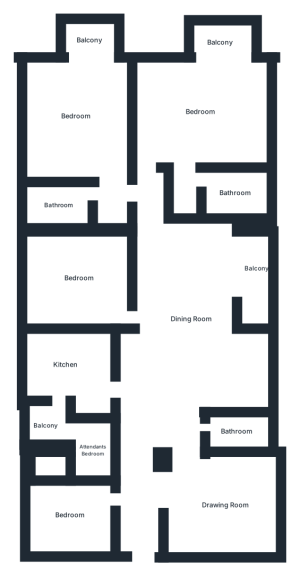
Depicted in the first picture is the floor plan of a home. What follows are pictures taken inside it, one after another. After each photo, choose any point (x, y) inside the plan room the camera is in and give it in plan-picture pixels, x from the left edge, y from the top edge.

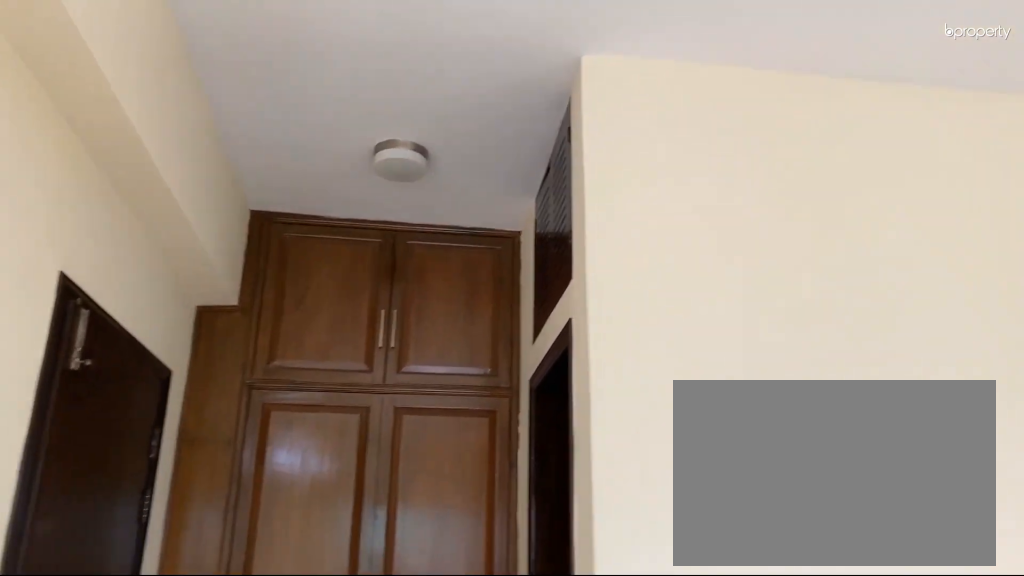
(75, 120)
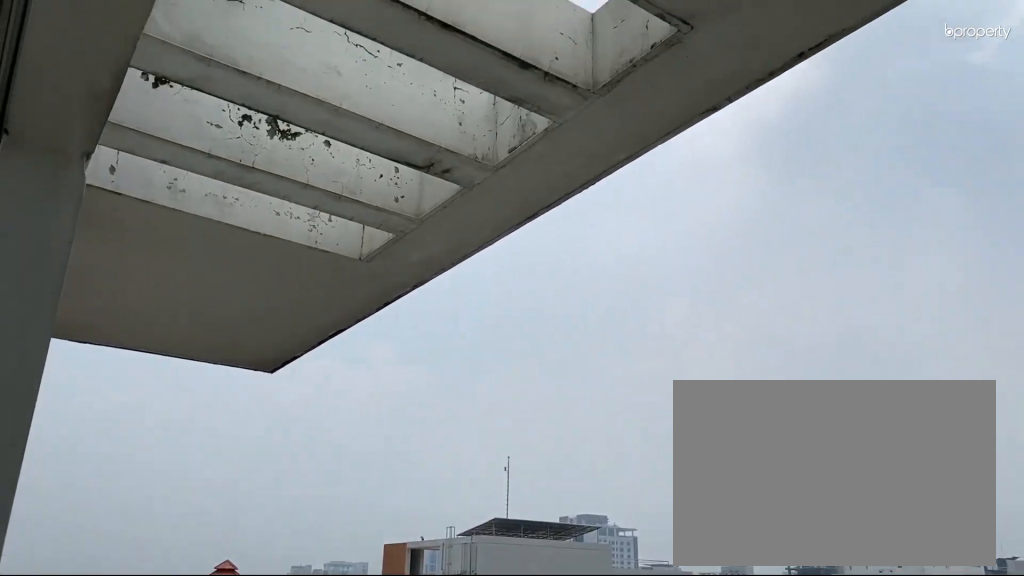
(90, 40)
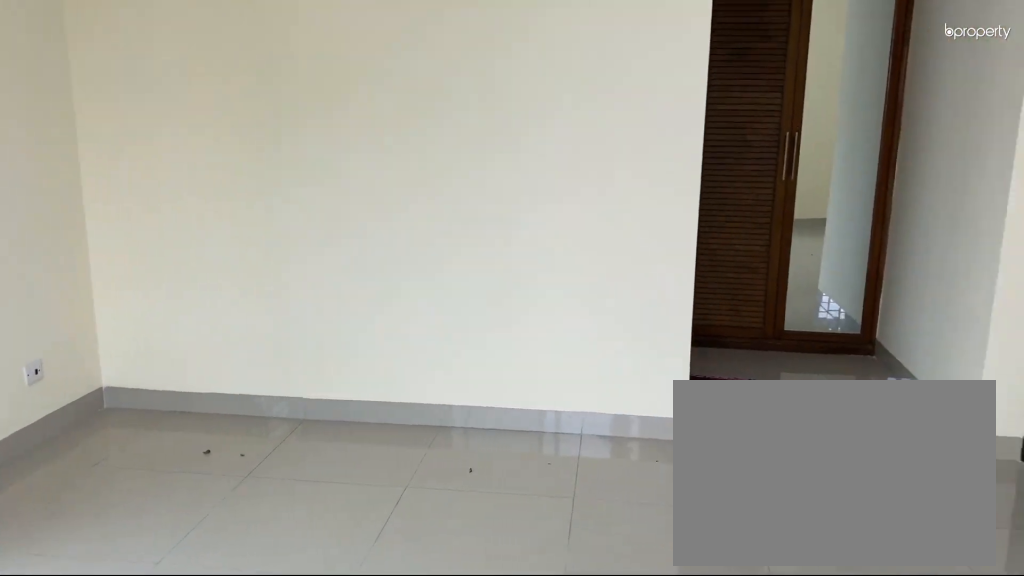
(200, 111)
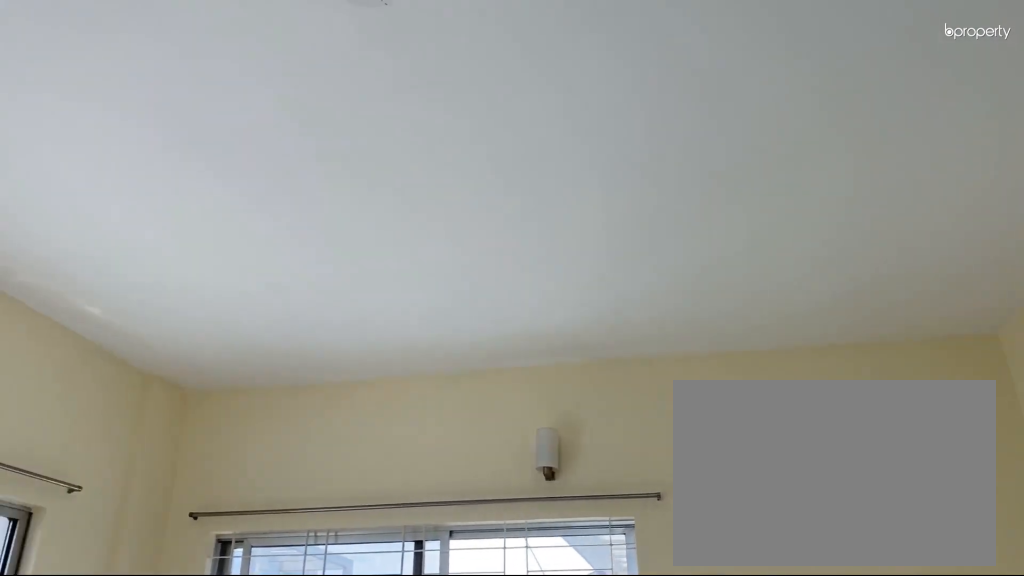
(200, 111)
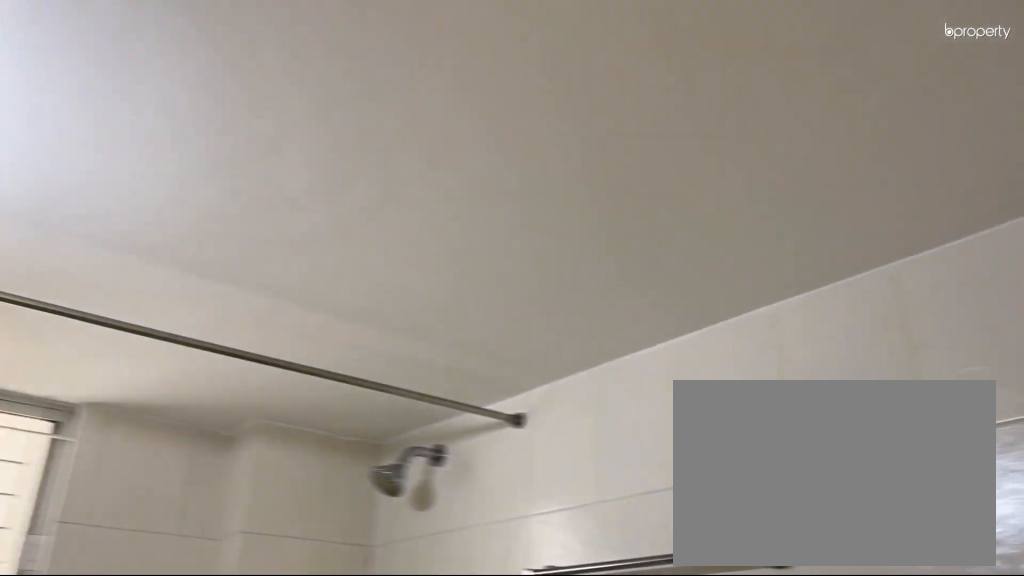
(233, 192)
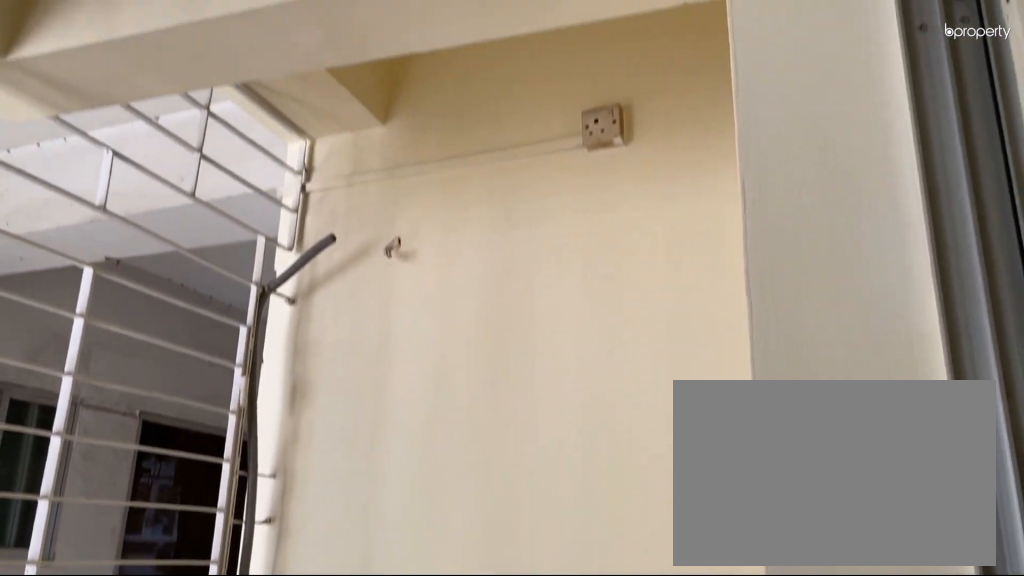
(254, 268)
